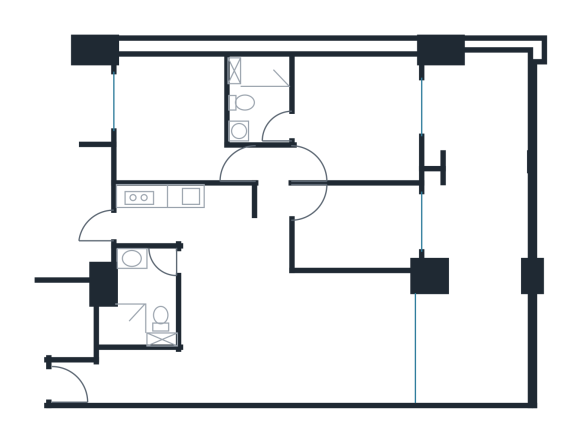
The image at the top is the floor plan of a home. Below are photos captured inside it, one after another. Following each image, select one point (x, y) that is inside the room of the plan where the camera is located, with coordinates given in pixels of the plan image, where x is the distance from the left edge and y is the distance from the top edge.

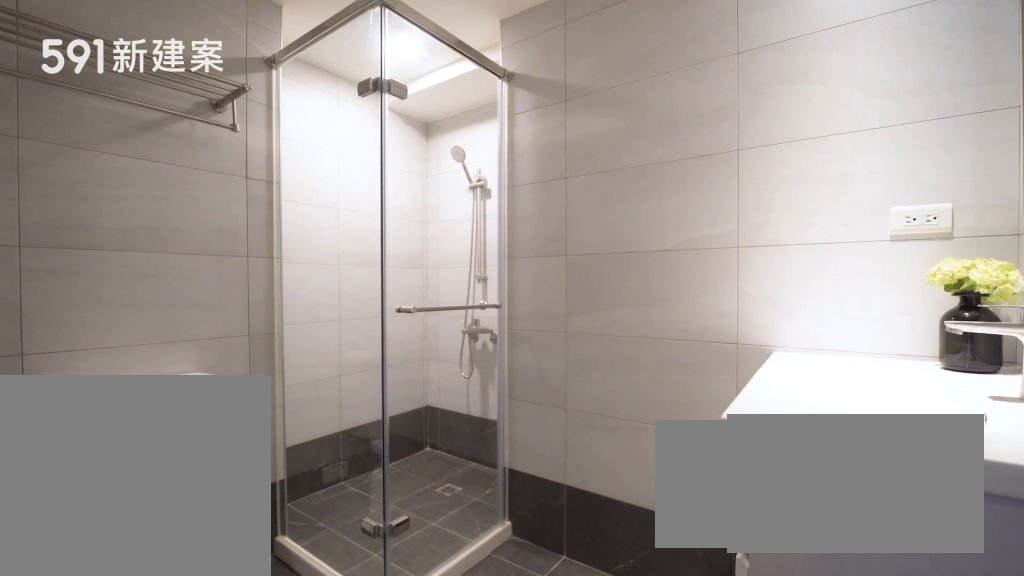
(140, 298)
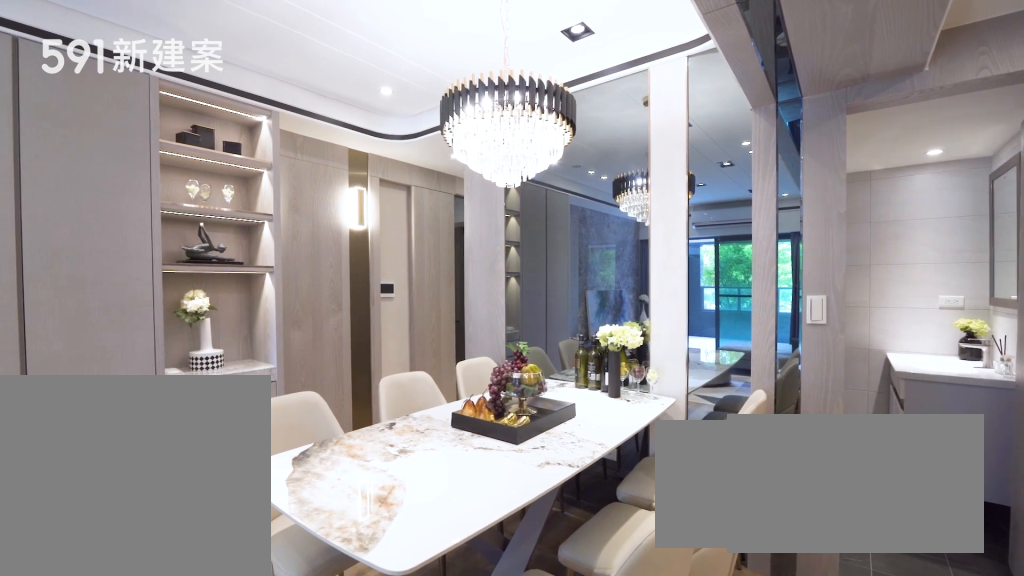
(235, 324)
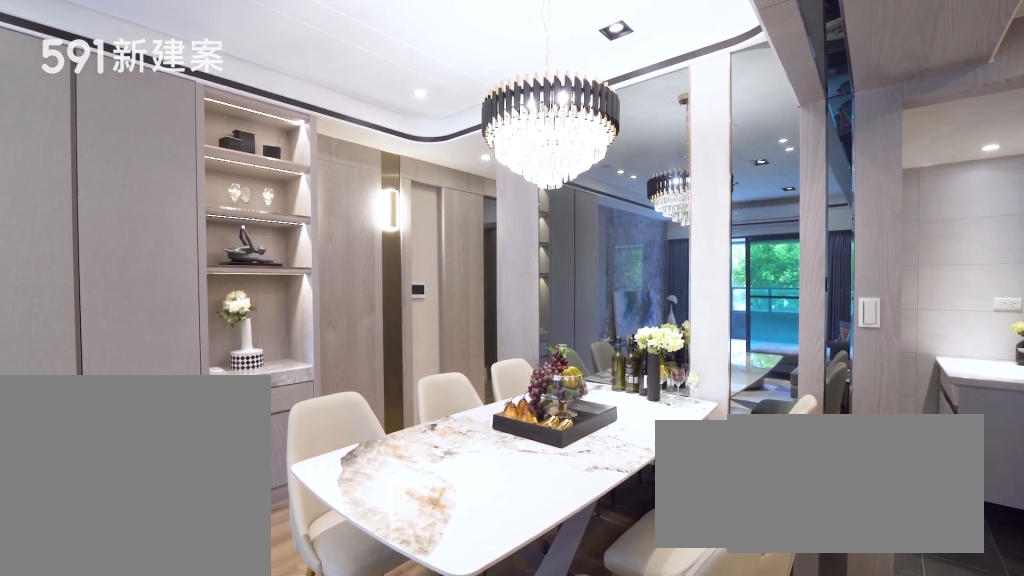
(235, 324)
